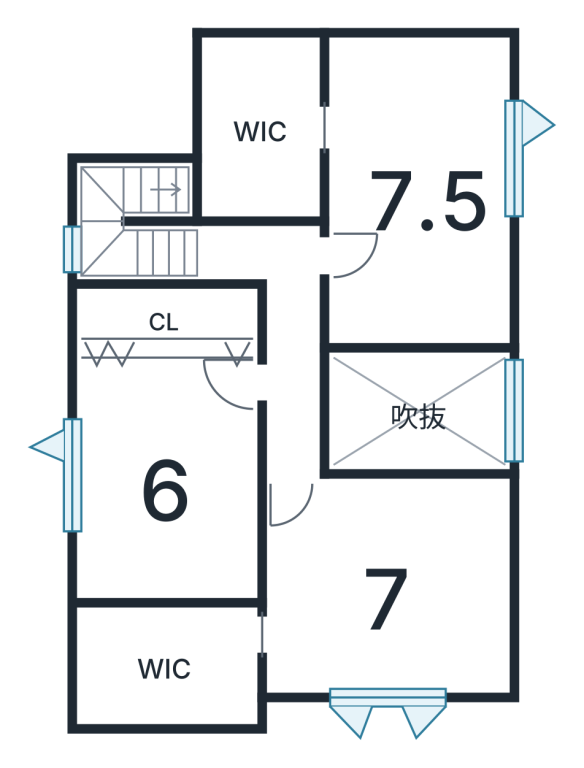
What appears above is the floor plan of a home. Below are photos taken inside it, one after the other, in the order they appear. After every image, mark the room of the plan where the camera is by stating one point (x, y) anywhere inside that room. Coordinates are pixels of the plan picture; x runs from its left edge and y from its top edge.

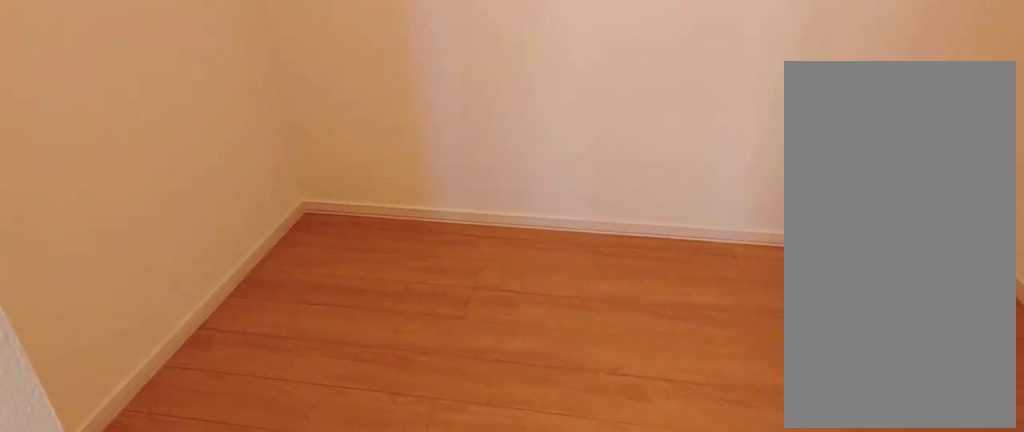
(254, 153)
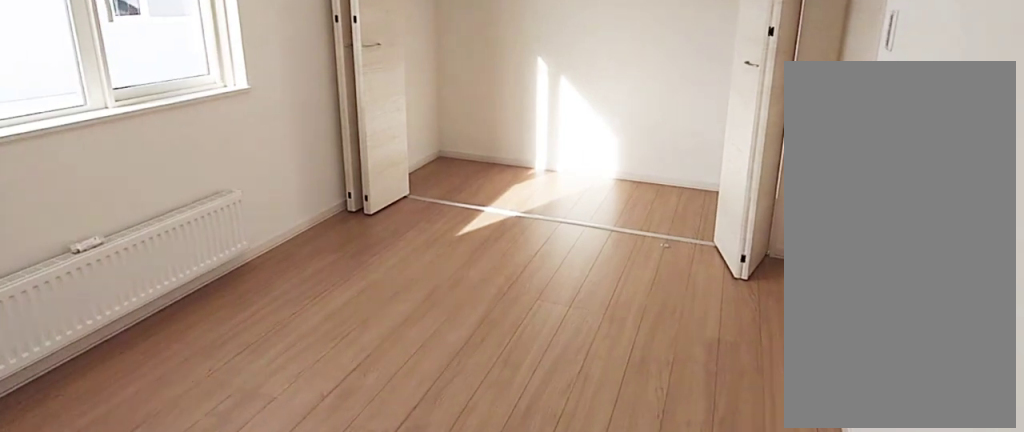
(169, 482)
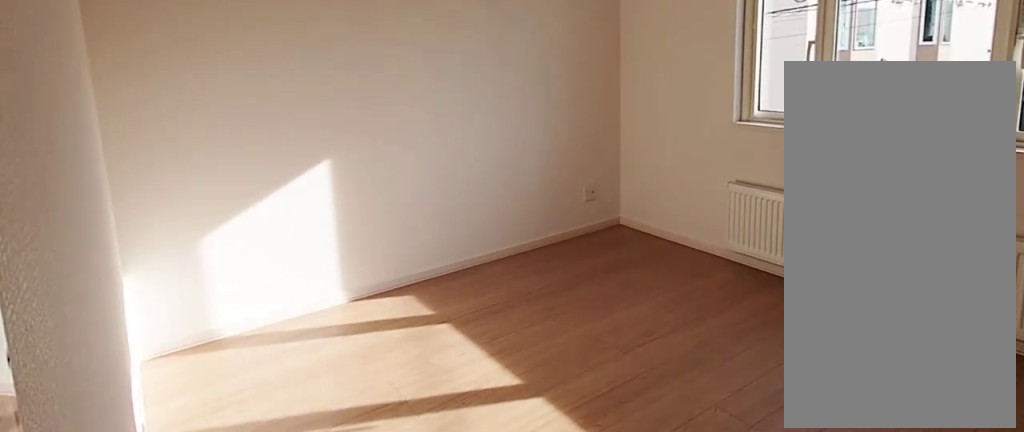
(376, 590)
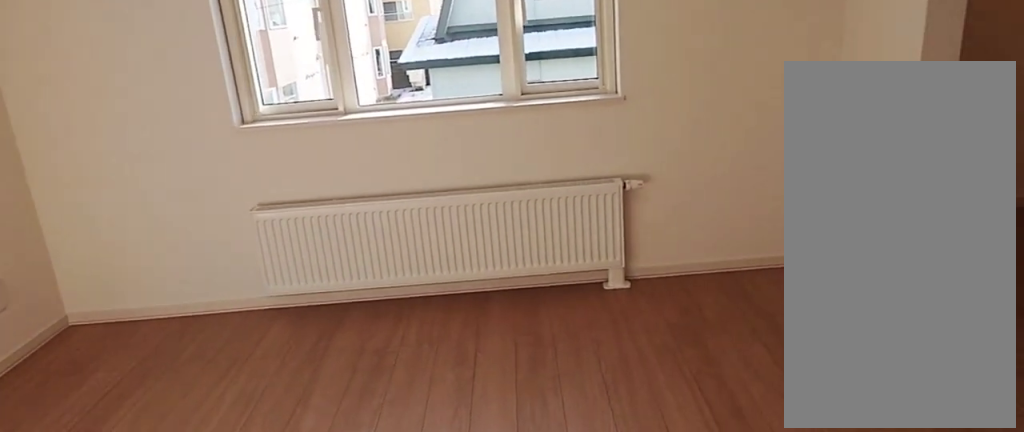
(376, 590)
